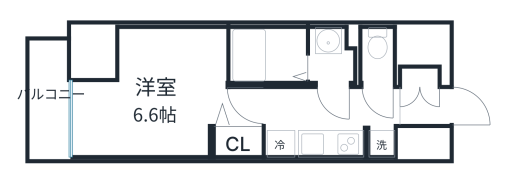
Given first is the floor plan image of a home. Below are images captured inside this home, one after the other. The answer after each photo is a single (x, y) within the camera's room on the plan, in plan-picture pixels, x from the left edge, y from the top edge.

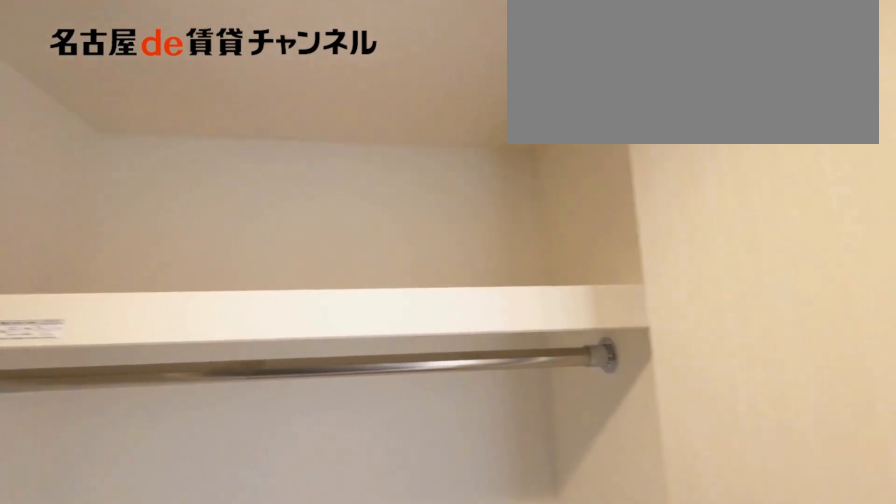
(236, 142)
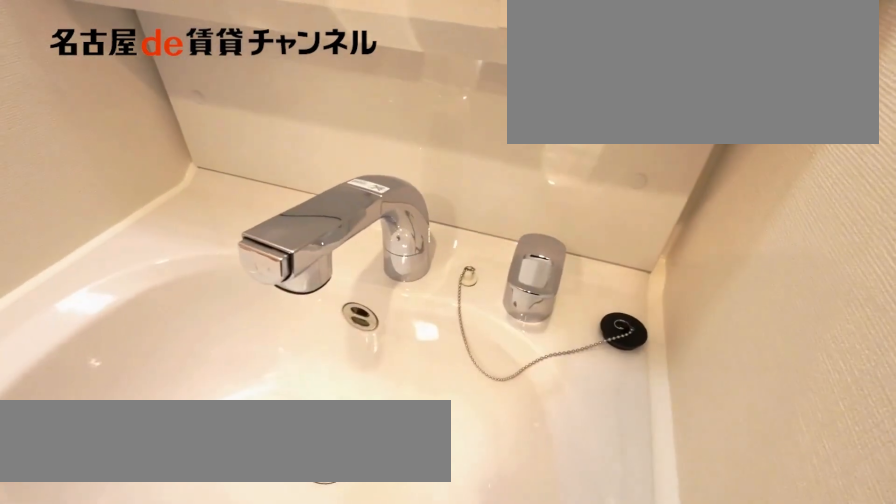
(333, 56)
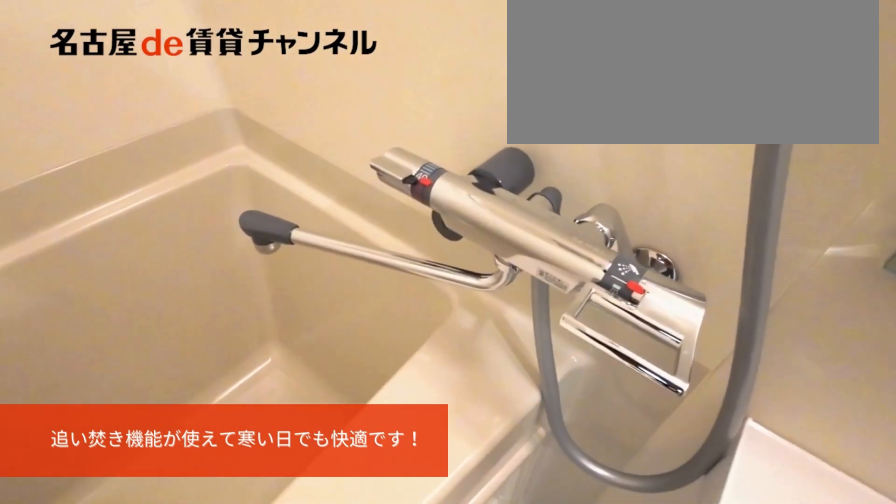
(268, 55)
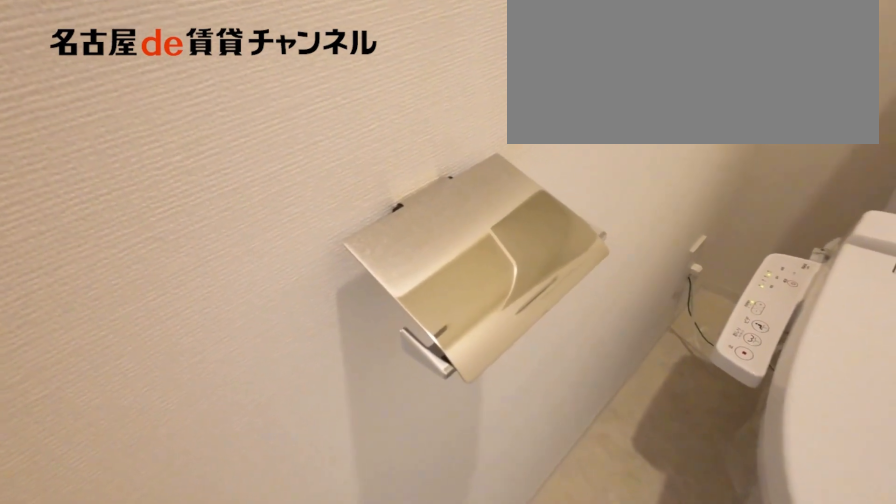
(375, 55)
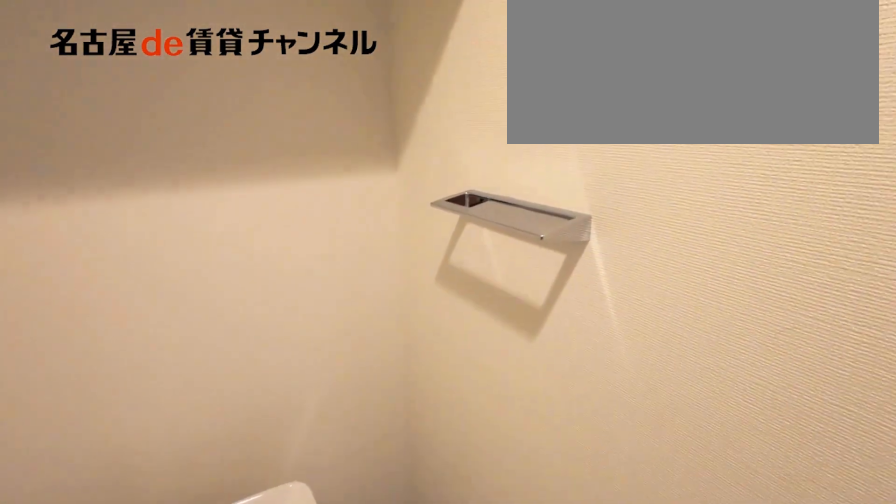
(375, 55)
